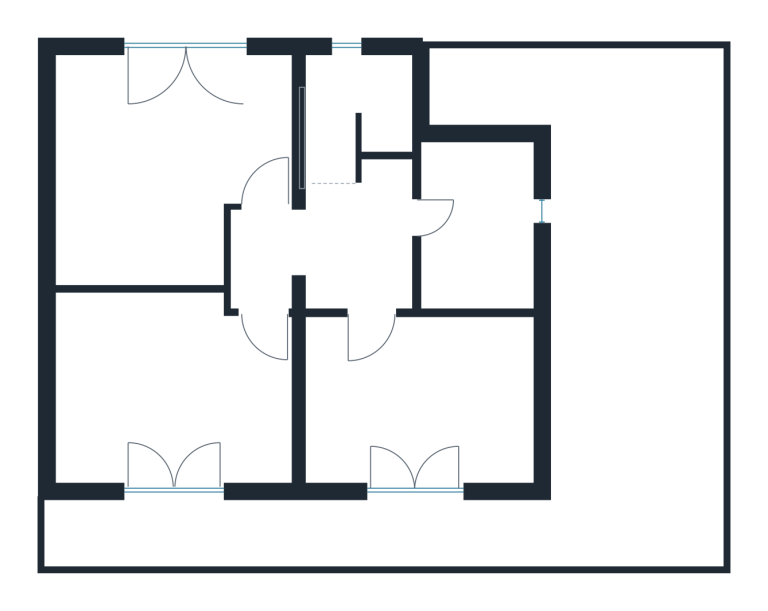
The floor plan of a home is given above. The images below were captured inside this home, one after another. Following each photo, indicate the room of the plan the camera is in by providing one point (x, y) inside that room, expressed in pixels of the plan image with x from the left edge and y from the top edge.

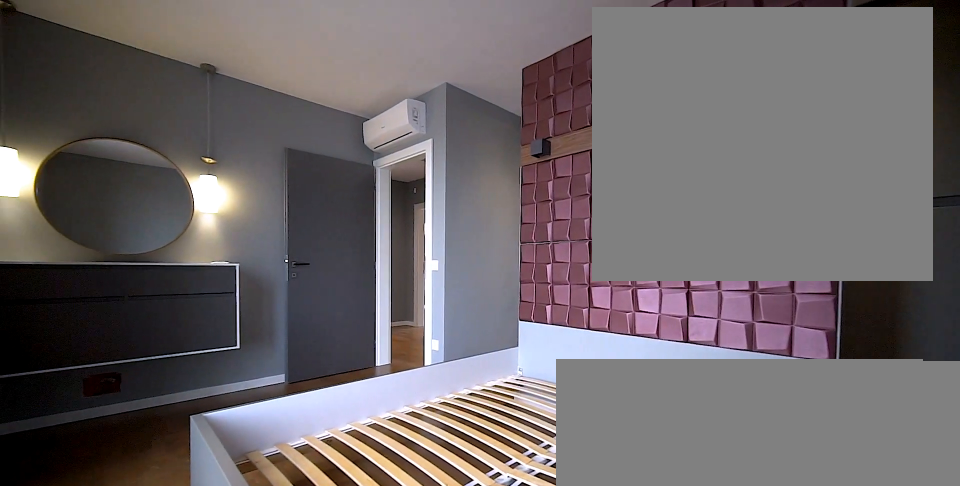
(171, 162)
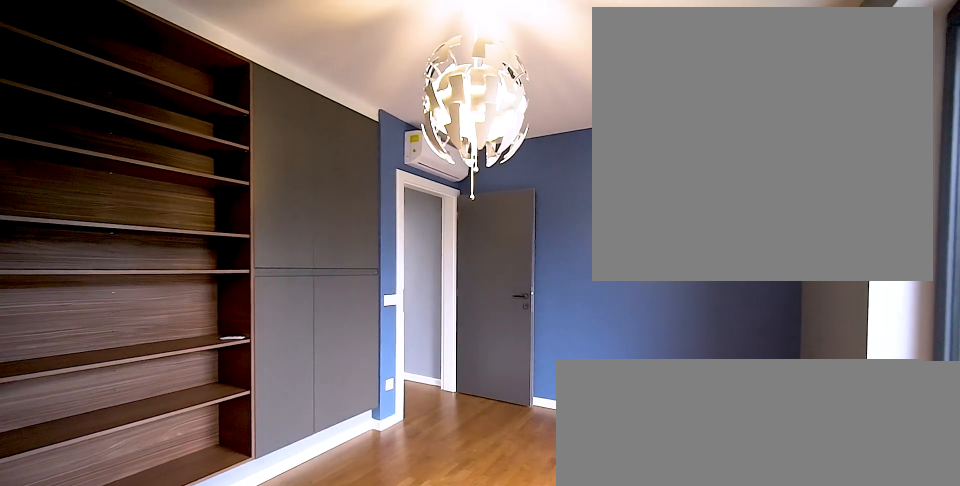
(185, 387)
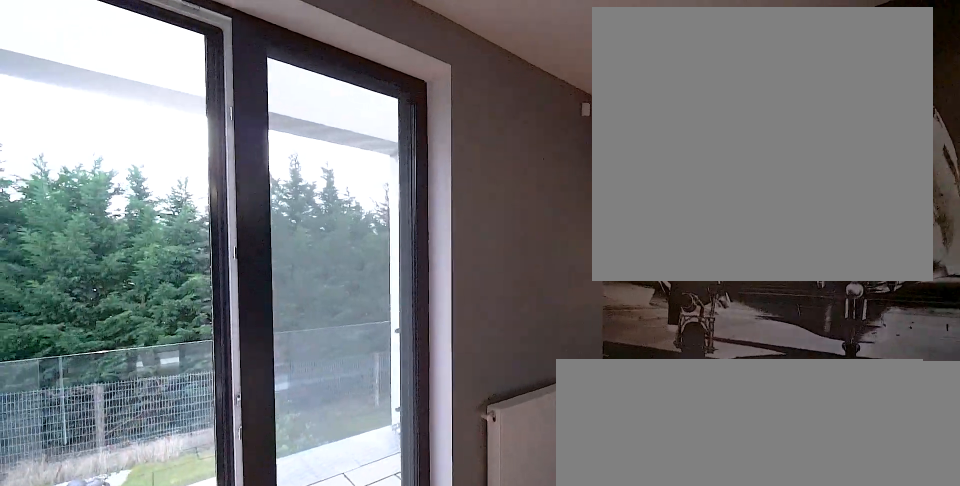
(185, 387)
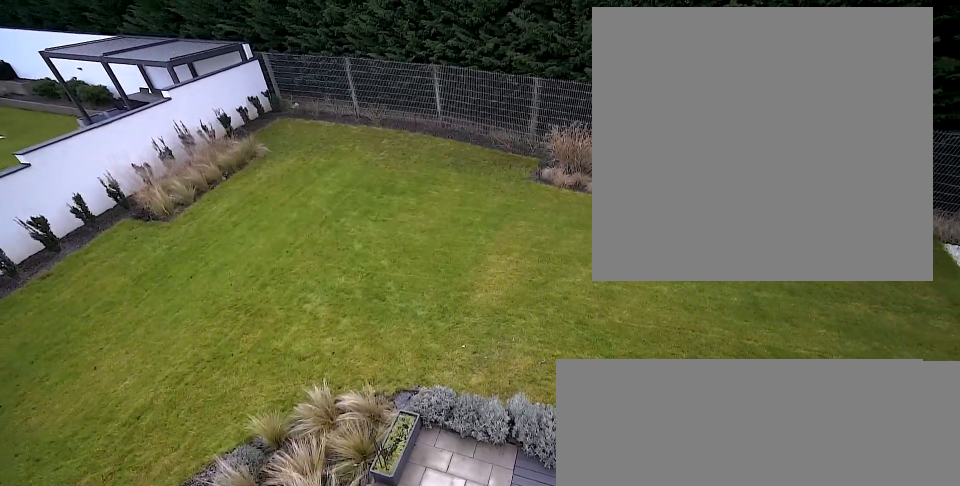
(641, 334)
